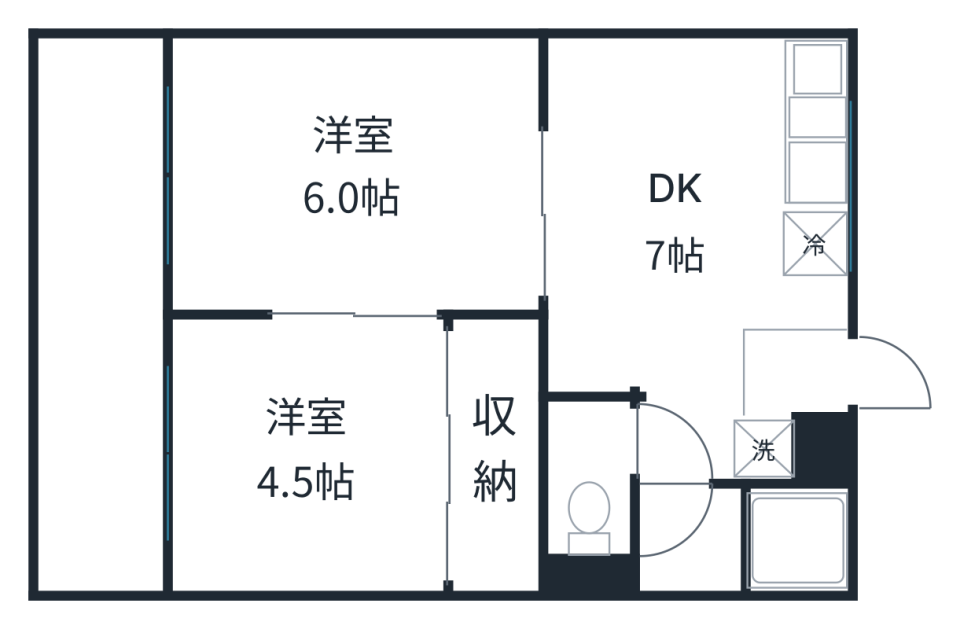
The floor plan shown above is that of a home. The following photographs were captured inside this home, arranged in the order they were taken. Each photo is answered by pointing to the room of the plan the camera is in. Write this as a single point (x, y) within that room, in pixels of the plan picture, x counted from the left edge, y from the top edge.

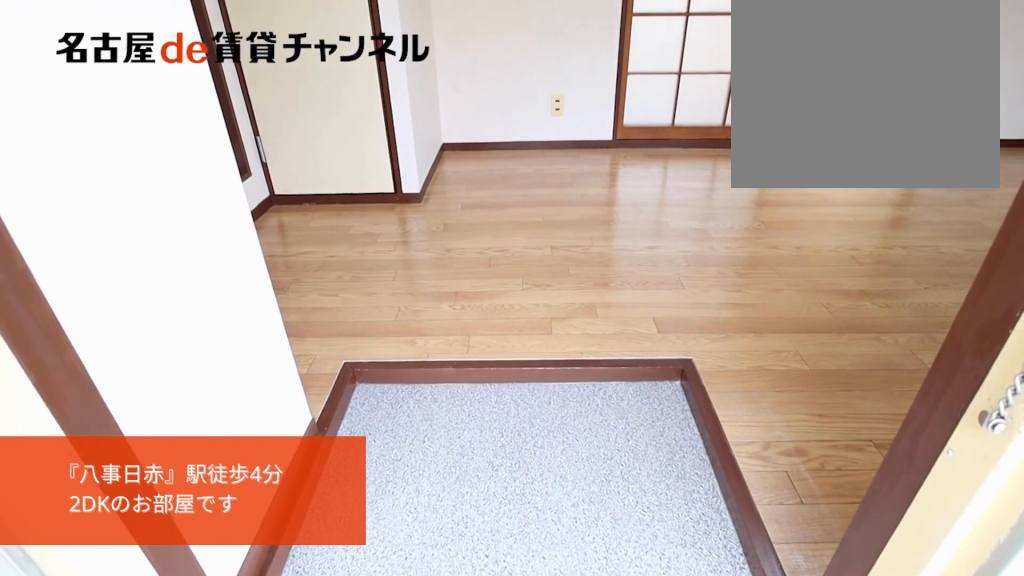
(798, 378)
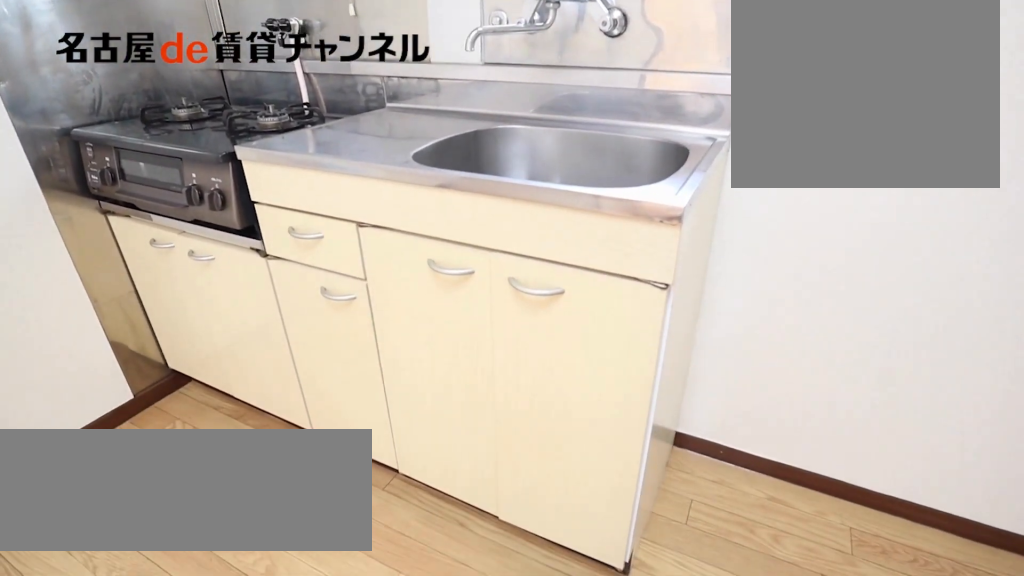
(812, 161)
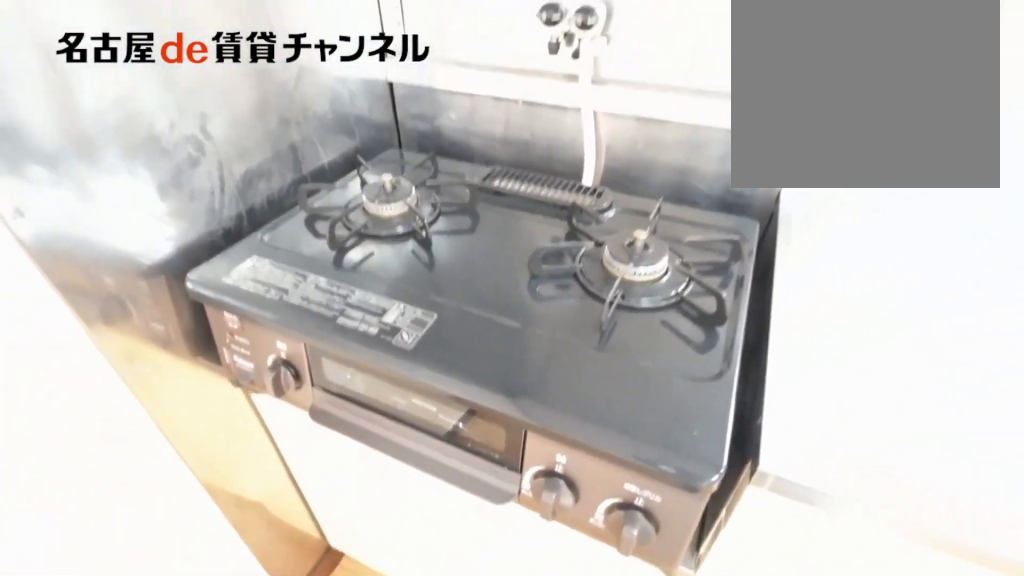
(812, 161)
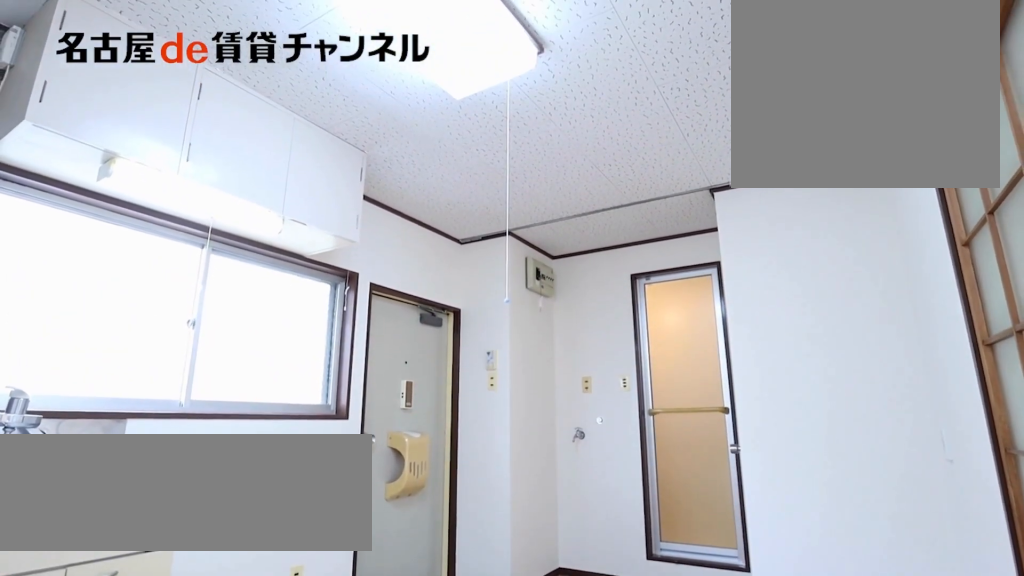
(711, 252)
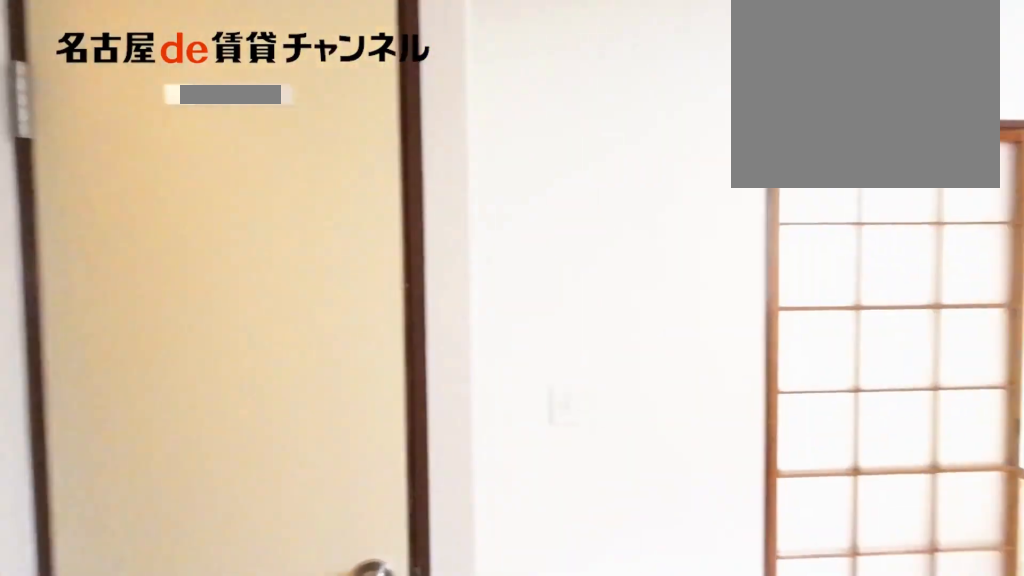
(710, 252)
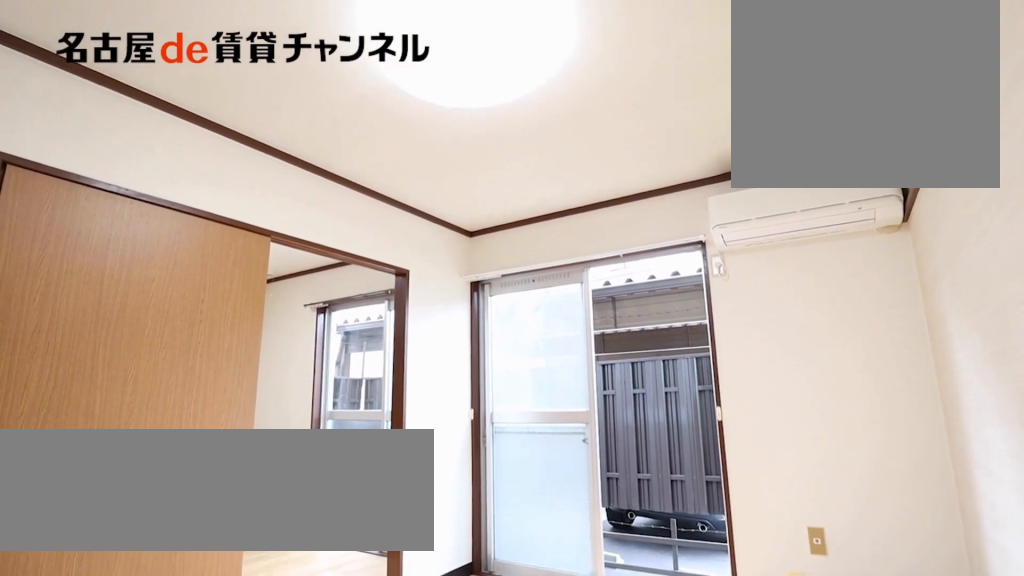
(355, 176)
